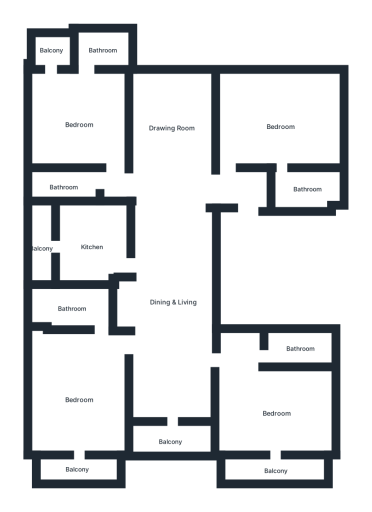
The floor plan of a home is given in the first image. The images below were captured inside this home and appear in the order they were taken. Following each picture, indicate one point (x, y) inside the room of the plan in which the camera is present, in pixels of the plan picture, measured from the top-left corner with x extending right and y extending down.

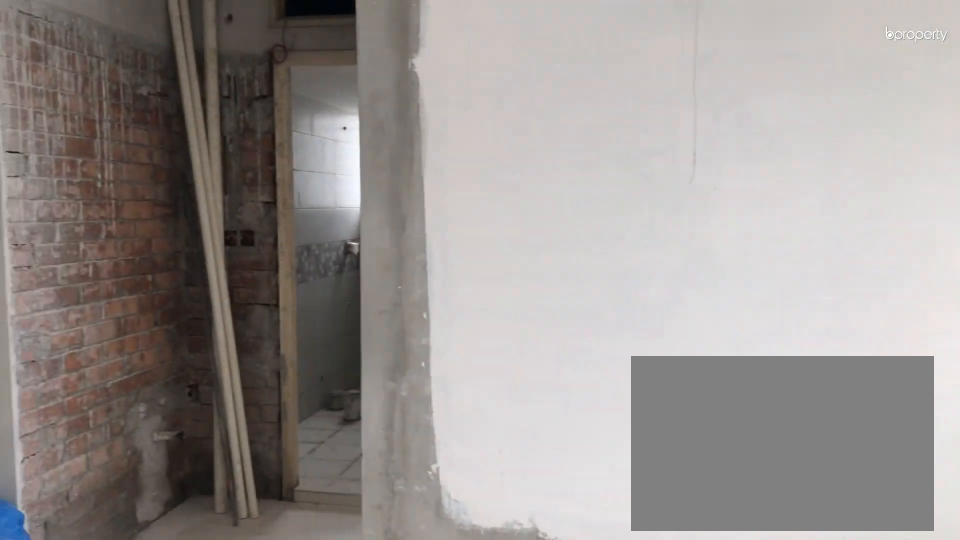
(172, 128)
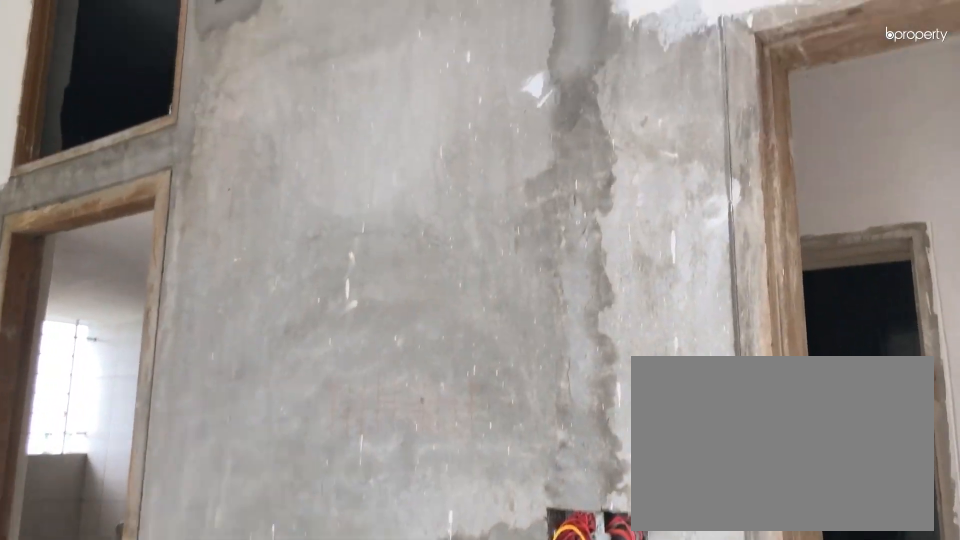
(281, 125)
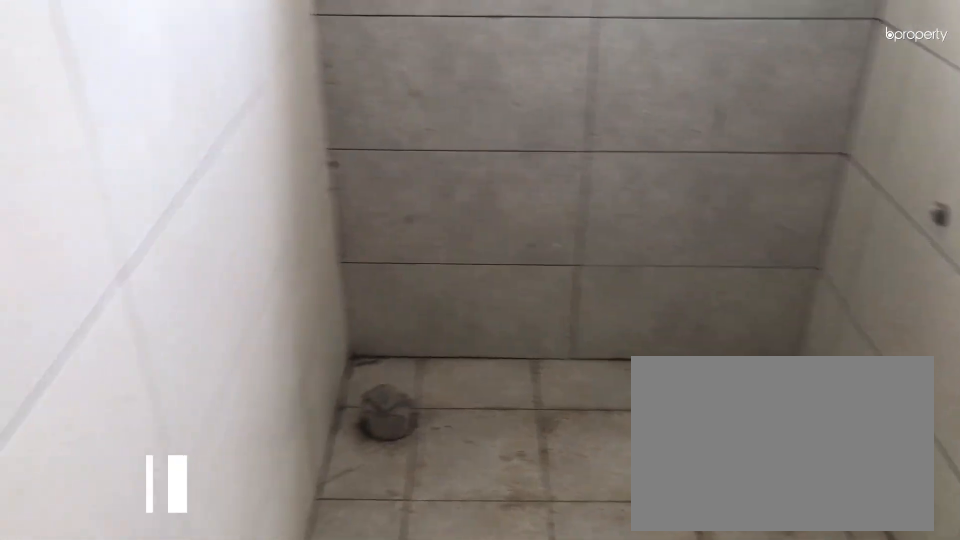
(308, 189)
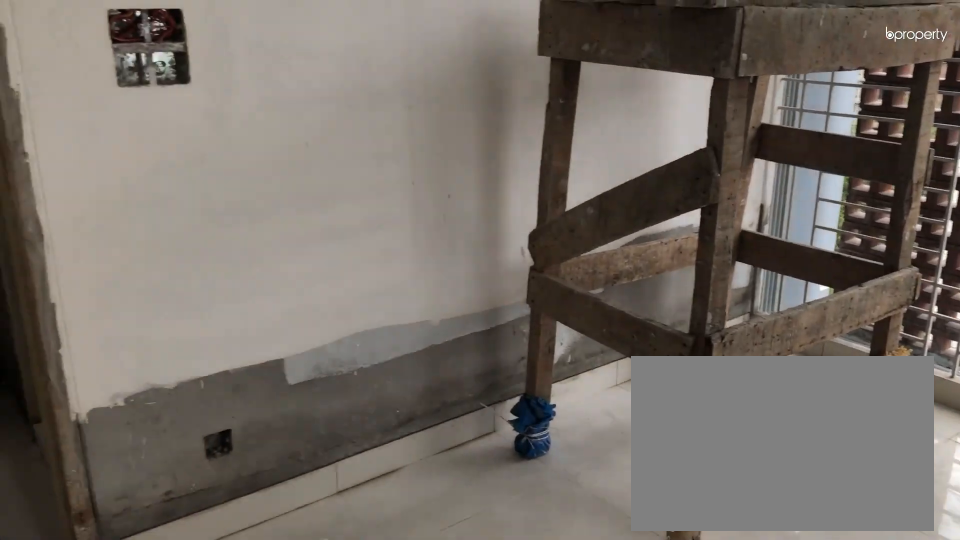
(80, 123)
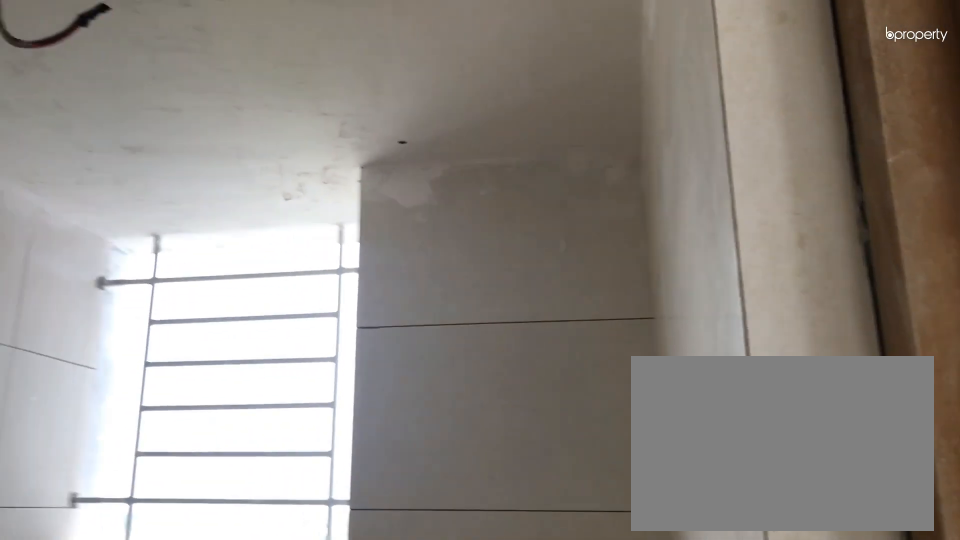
(101, 49)
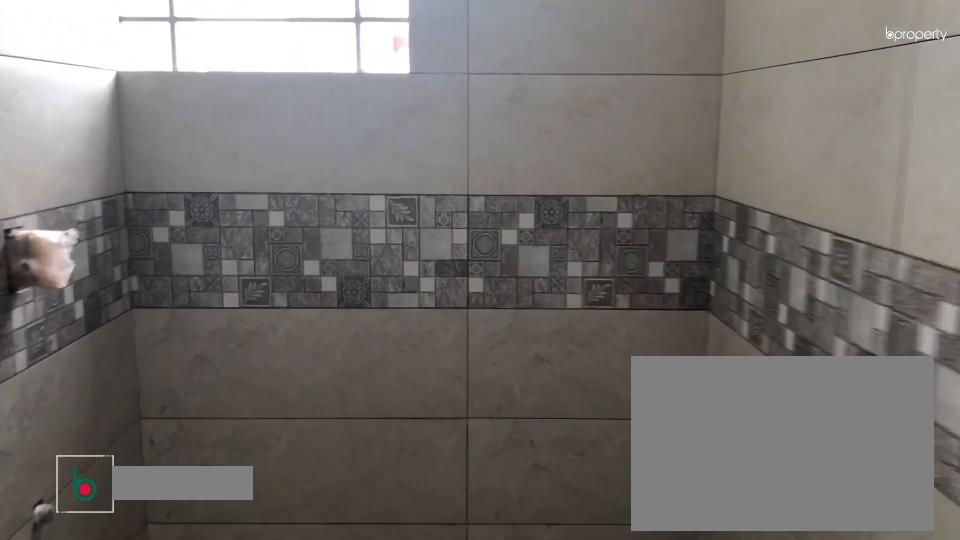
(65, 186)
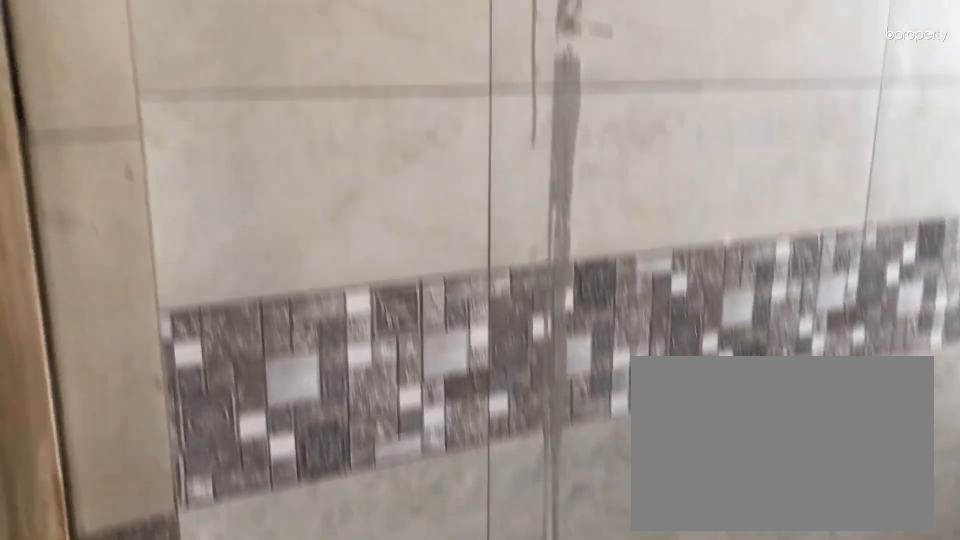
(65, 186)
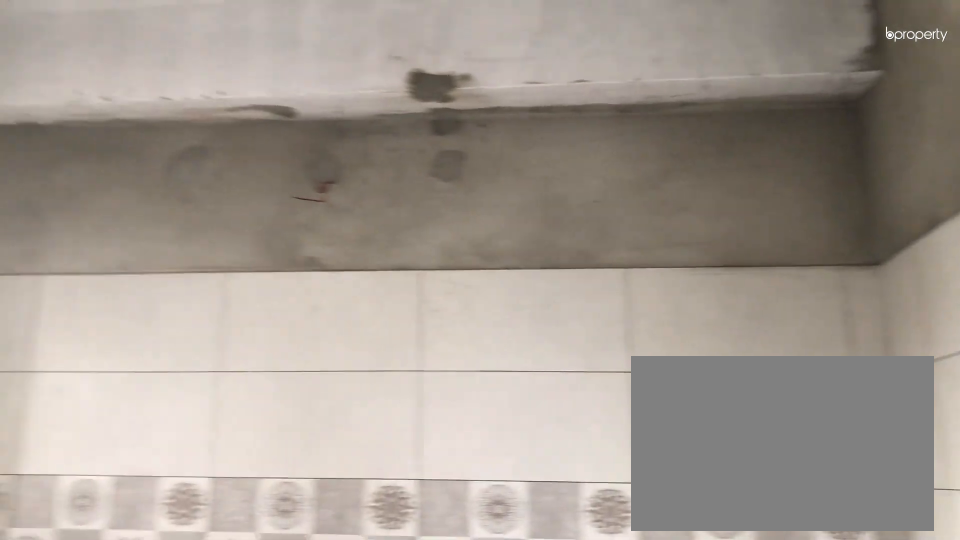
(91, 247)
